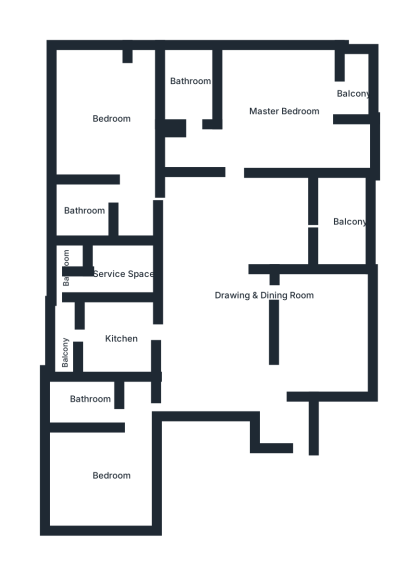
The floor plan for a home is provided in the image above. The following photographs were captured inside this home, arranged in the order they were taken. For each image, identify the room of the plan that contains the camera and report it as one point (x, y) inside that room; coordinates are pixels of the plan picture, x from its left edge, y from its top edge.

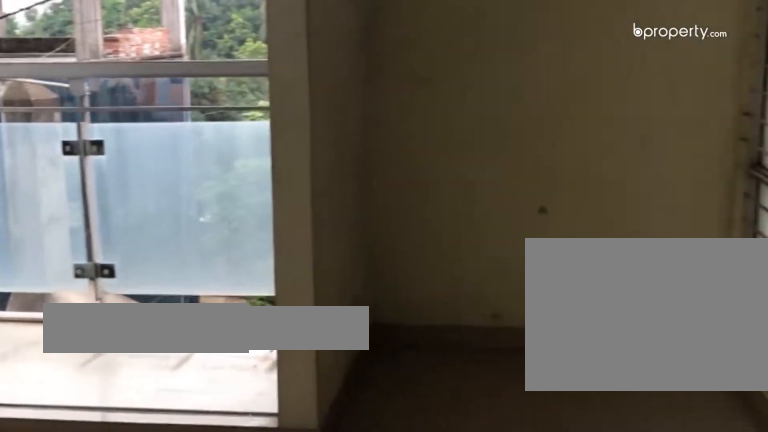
(290, 113)
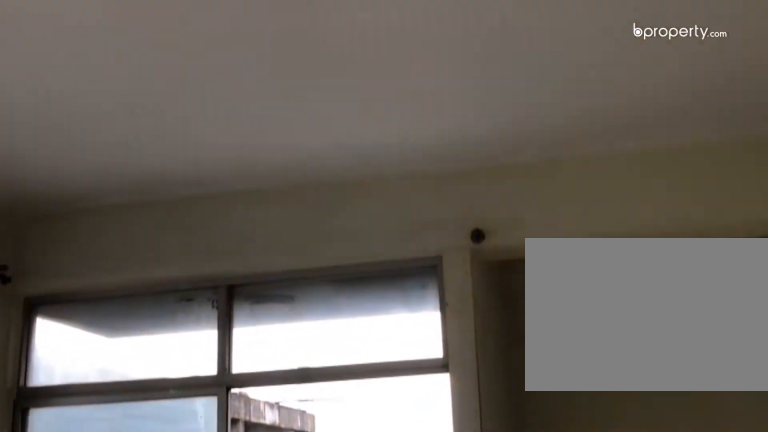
(304, 103)
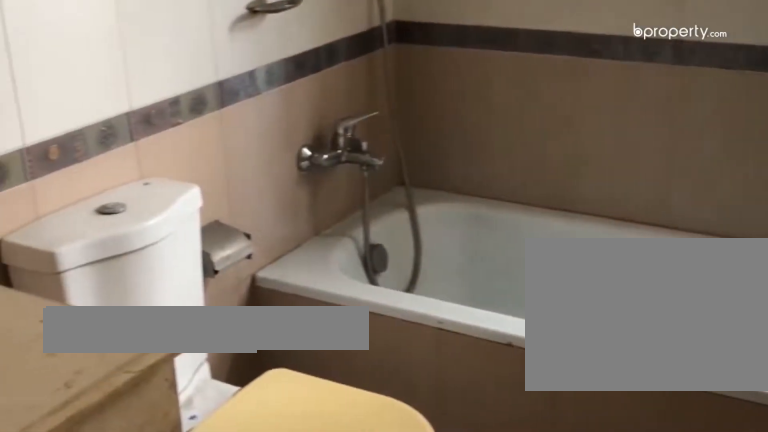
(194, 84)
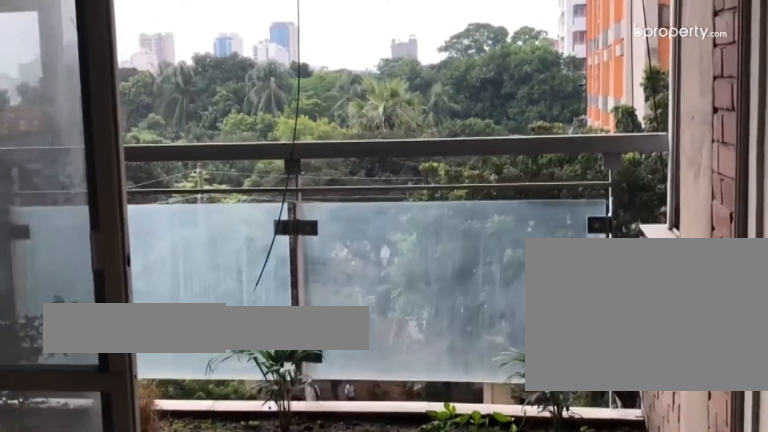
(338, 222)
